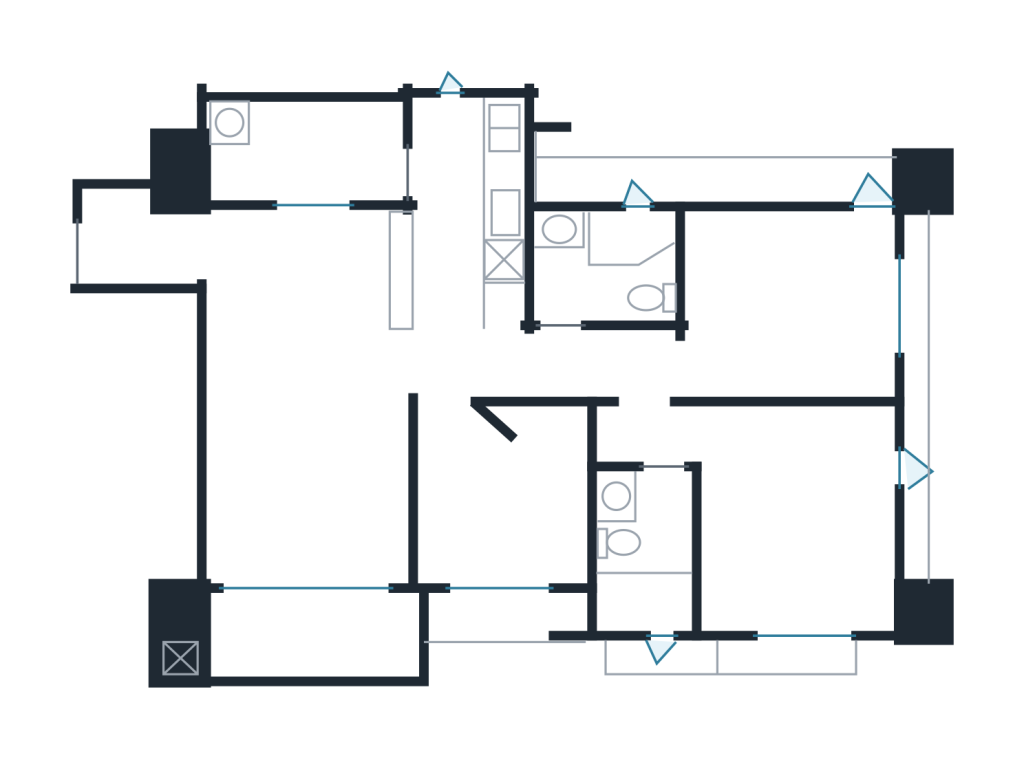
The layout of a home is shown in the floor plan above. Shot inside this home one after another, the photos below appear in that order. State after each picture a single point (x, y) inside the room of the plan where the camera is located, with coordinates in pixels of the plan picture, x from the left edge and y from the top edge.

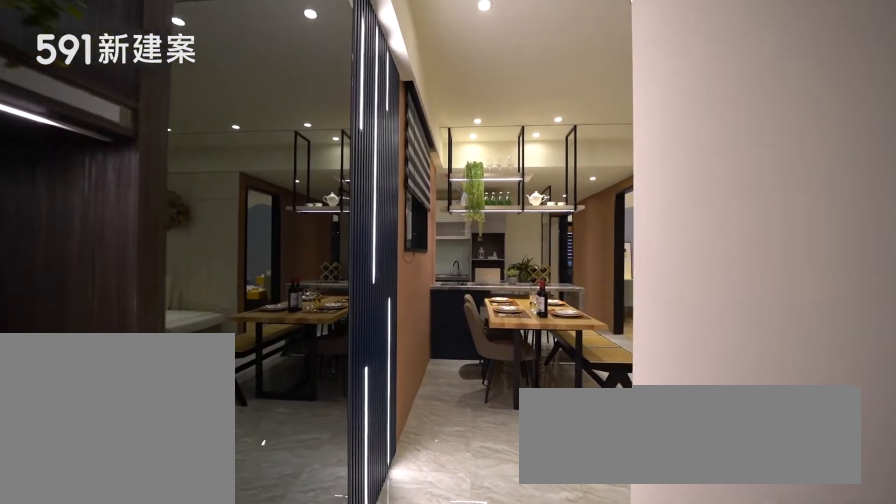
(142, 232)
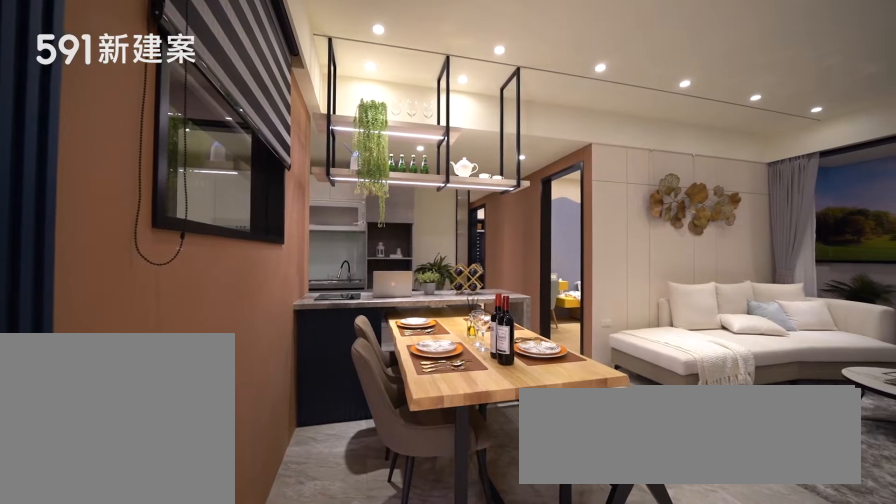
(316, 276)
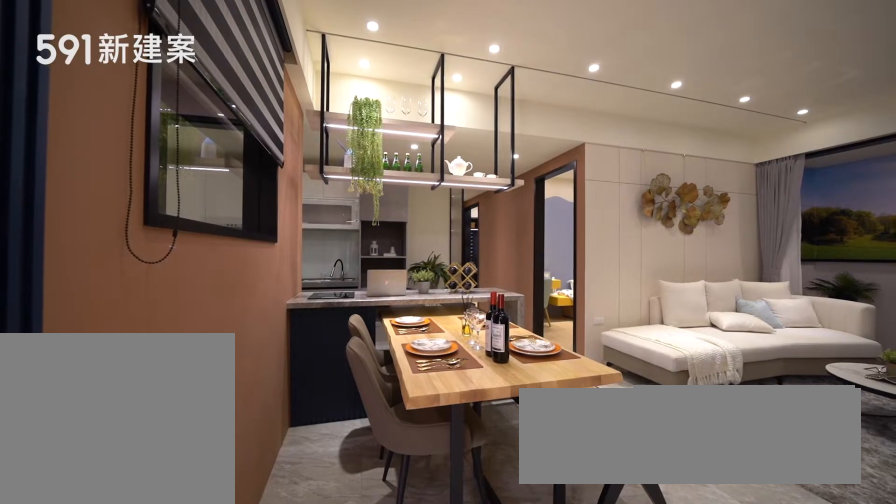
(316, 276)
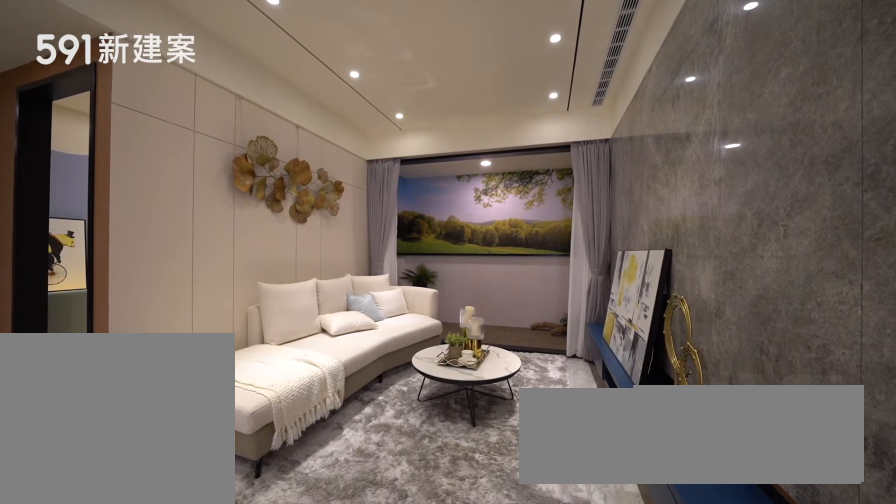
(311, 474)
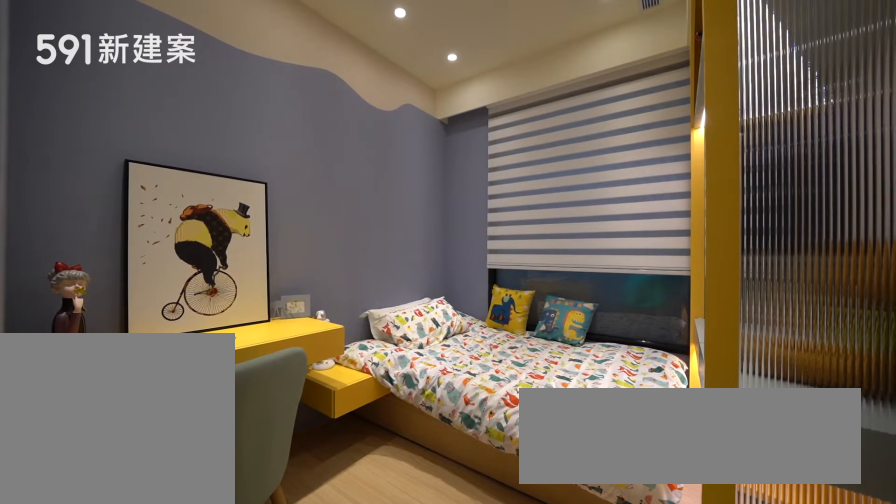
(509, 496)
